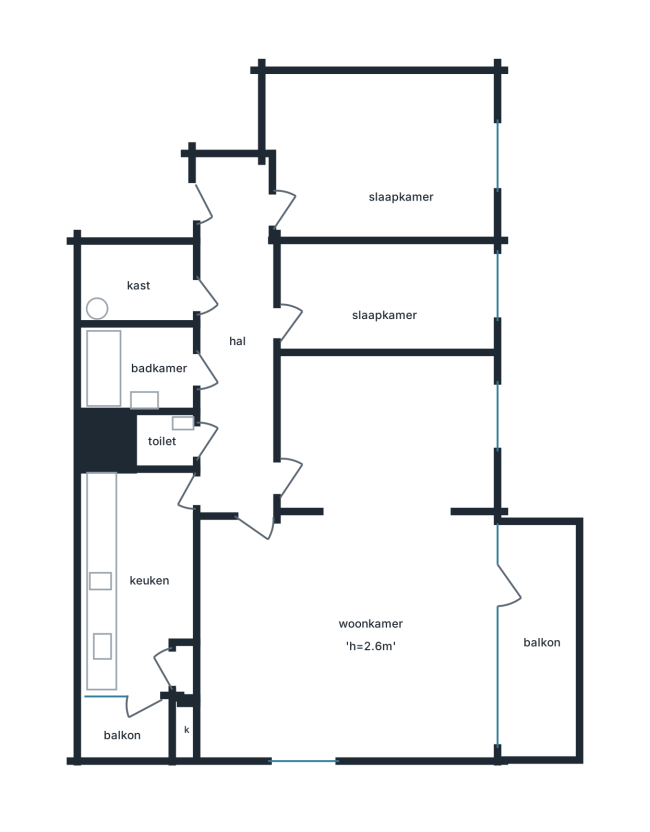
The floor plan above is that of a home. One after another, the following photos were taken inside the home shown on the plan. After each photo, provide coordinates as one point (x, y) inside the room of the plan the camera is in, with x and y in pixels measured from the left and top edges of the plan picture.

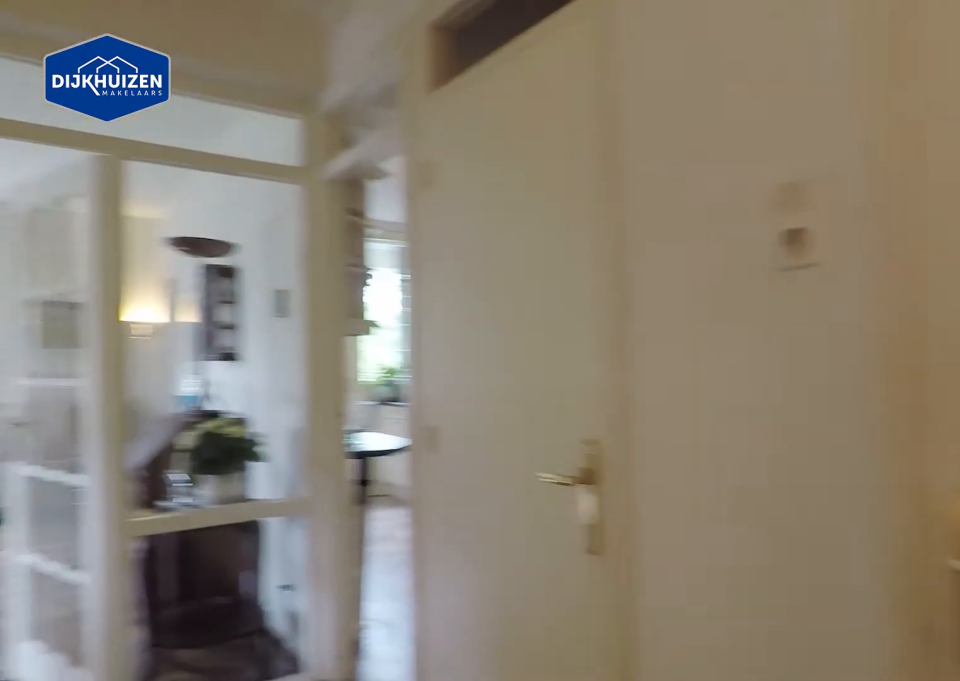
(237, 341)
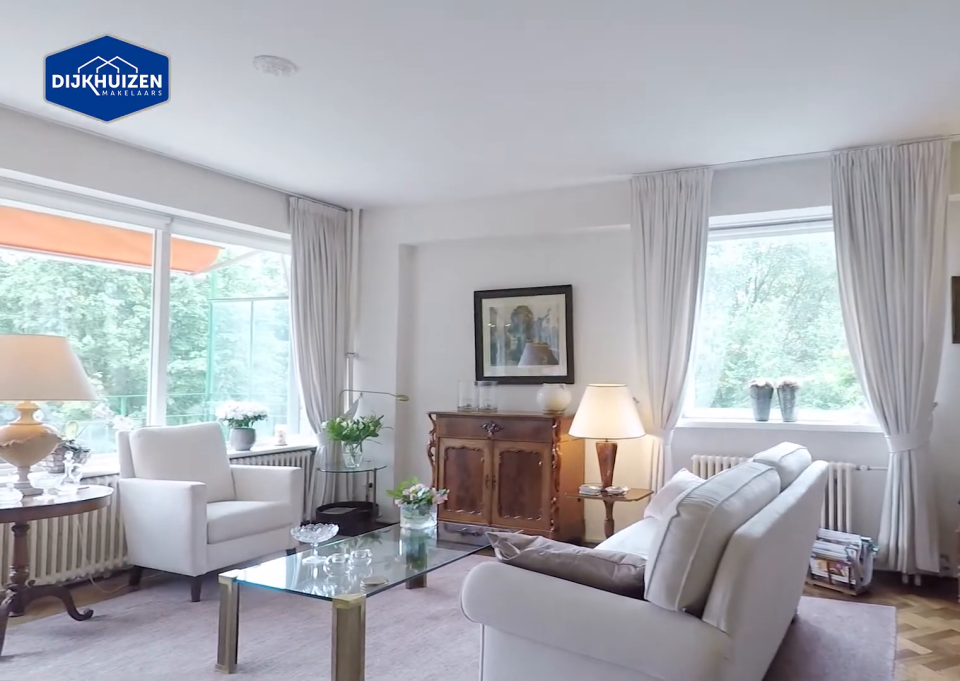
(357, 570)
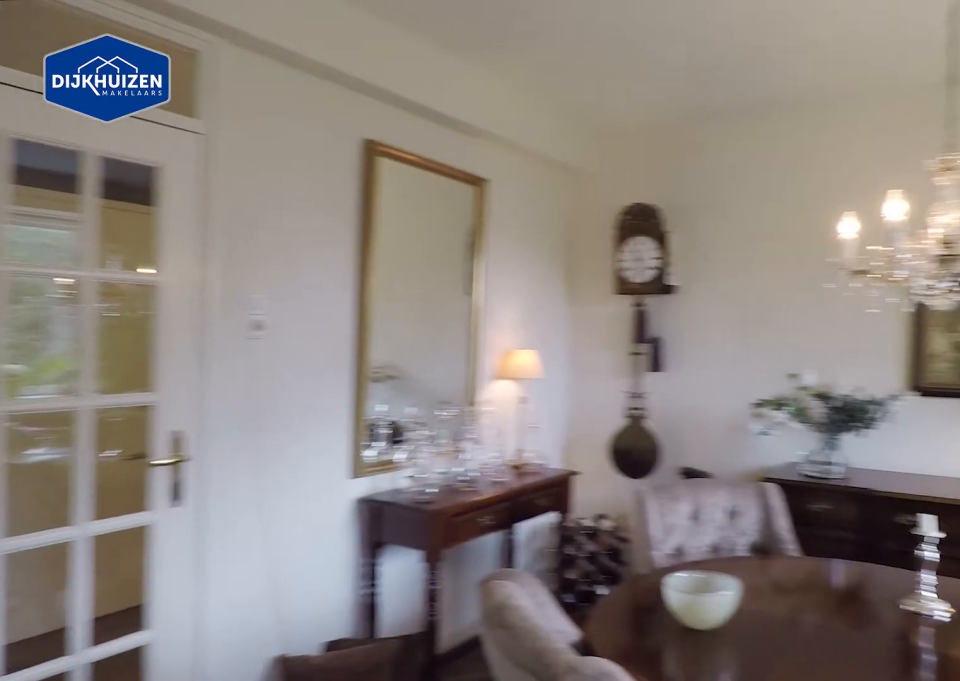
(357, 570)
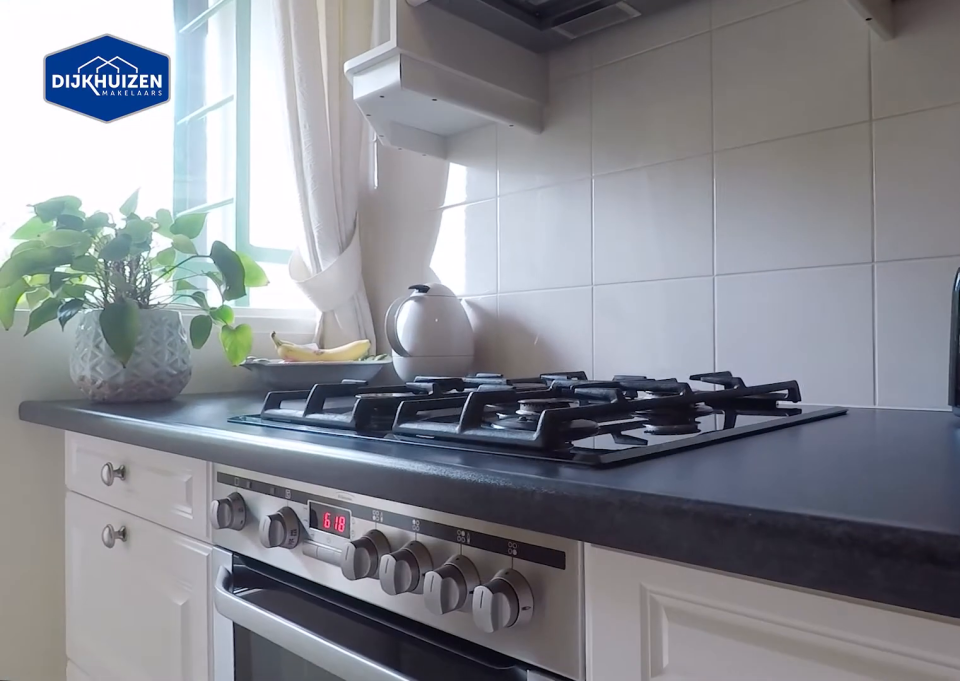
(131, 578)
